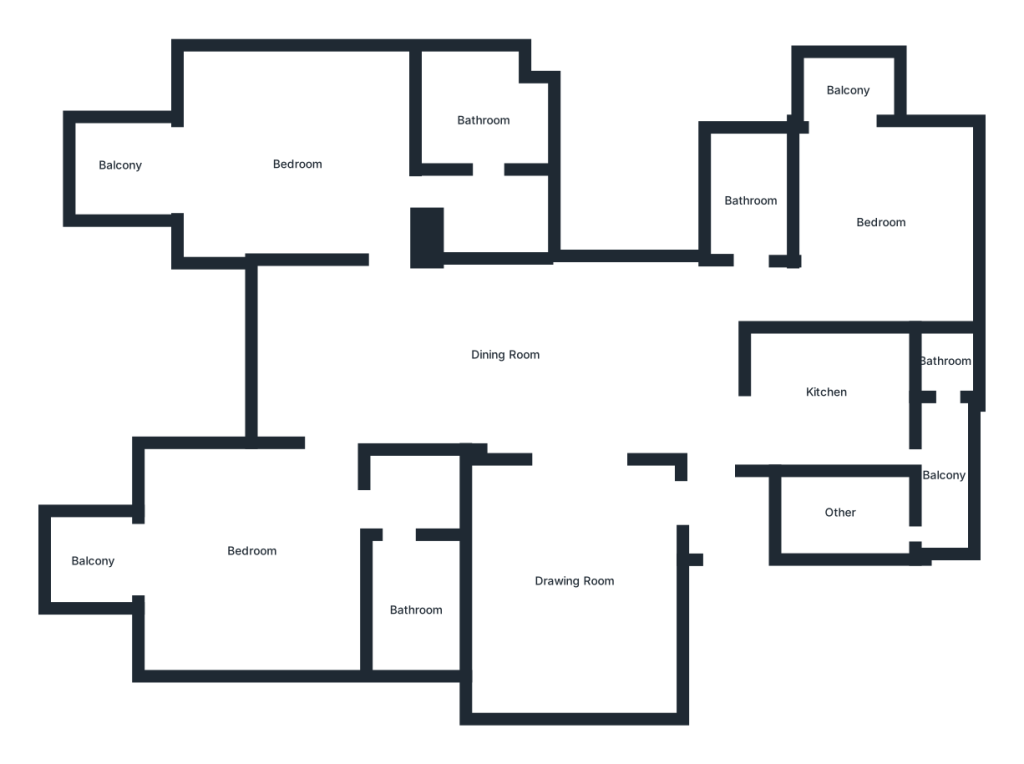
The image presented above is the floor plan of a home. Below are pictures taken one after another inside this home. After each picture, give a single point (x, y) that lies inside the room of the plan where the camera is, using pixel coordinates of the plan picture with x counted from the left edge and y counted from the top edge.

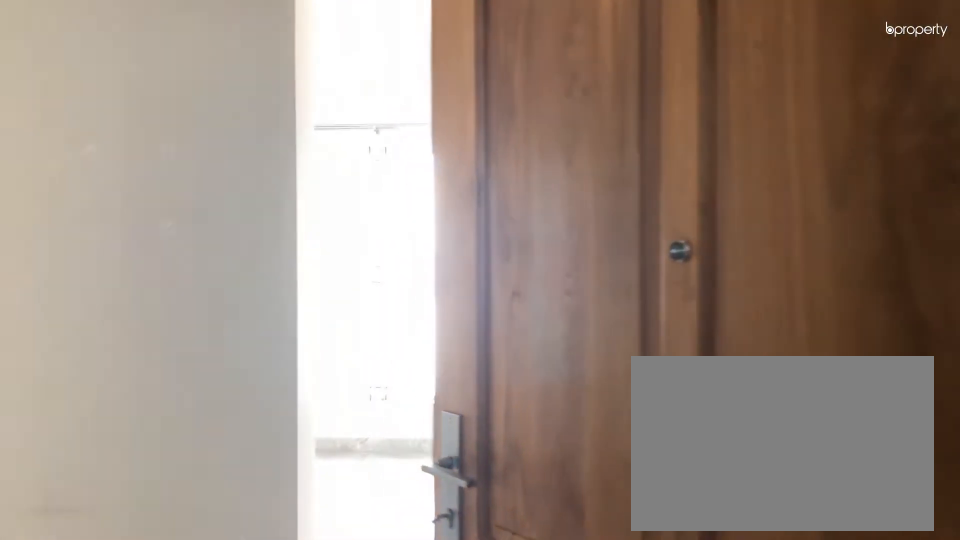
(701, 415)
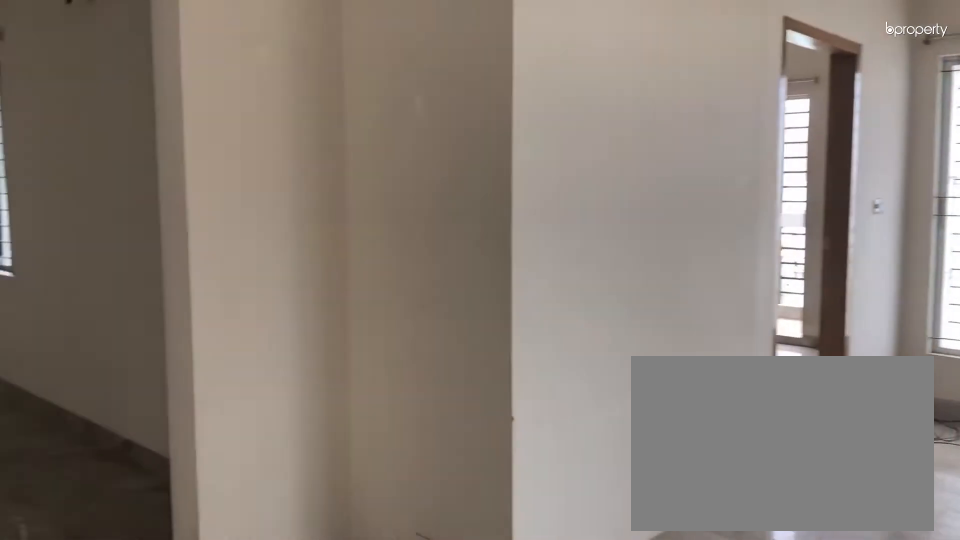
(505, 356)
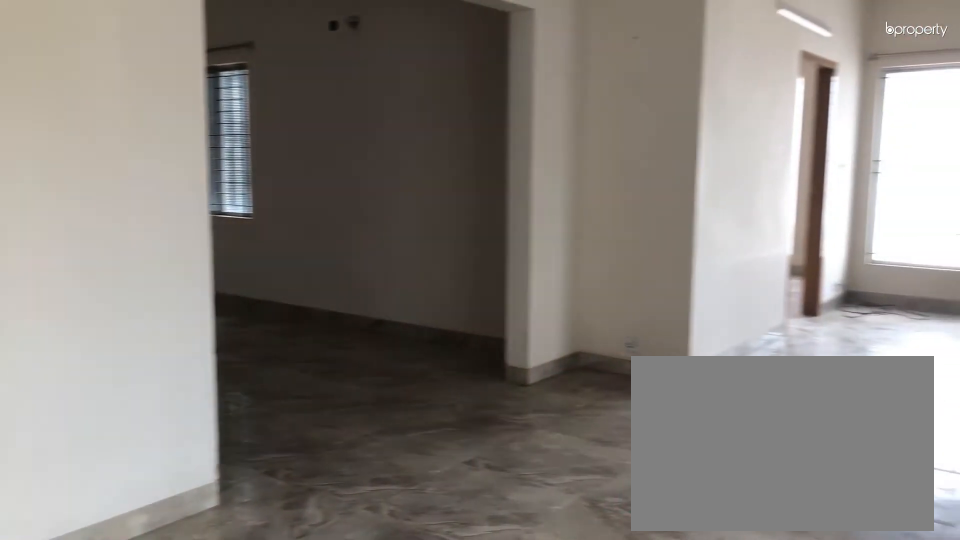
(504, 356)
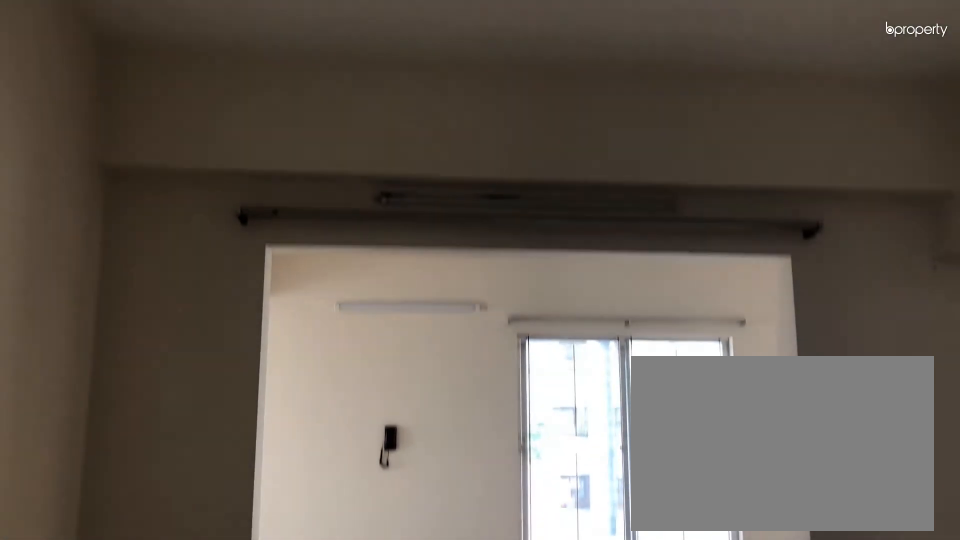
(571, 584)
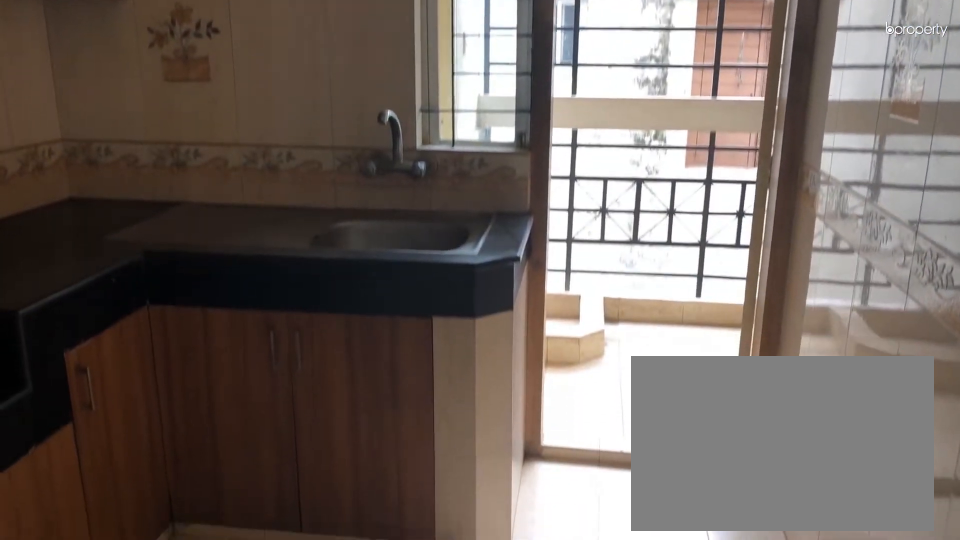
(824, 392)
